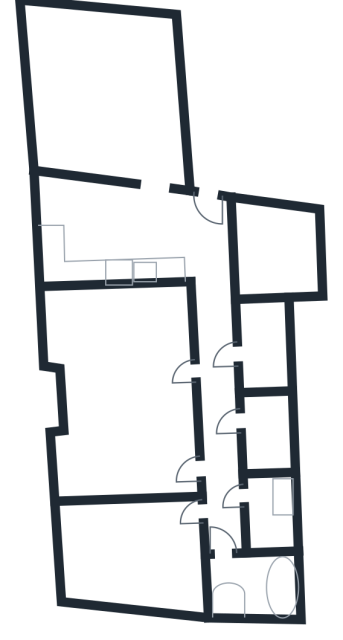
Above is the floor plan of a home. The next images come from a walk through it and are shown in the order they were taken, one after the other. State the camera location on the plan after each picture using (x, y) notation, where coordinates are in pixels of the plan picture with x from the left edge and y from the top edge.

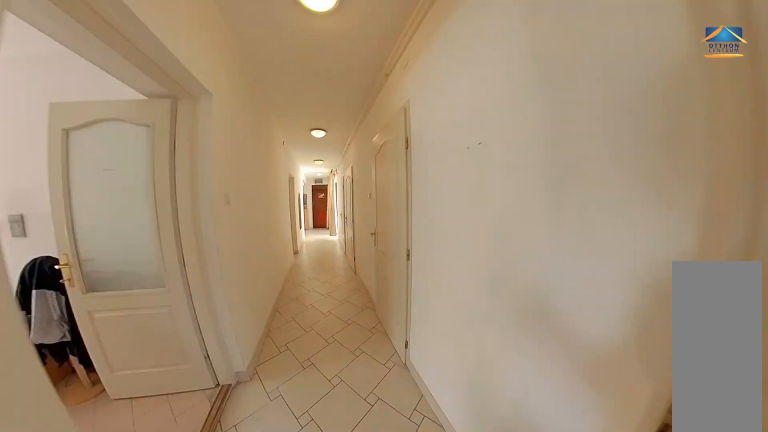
(225, 521)
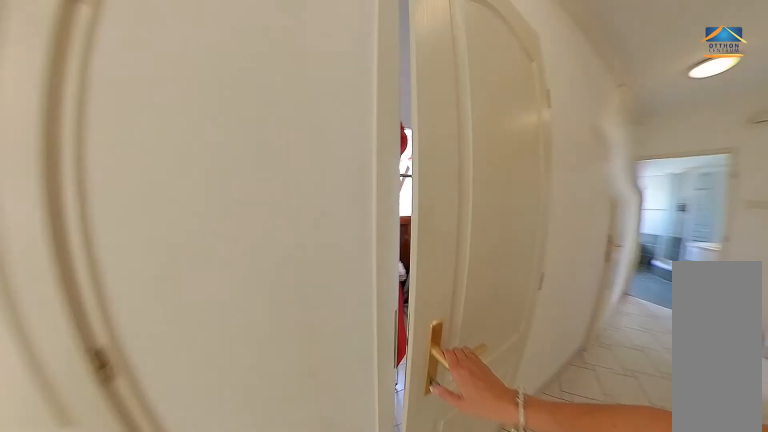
(225, 431)
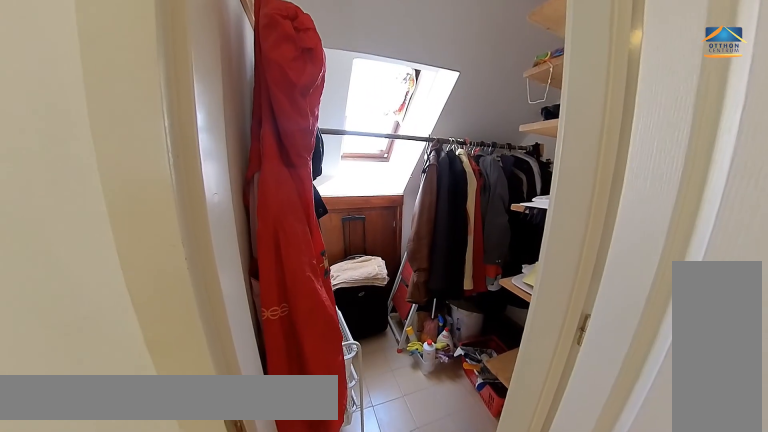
(225, 431)
